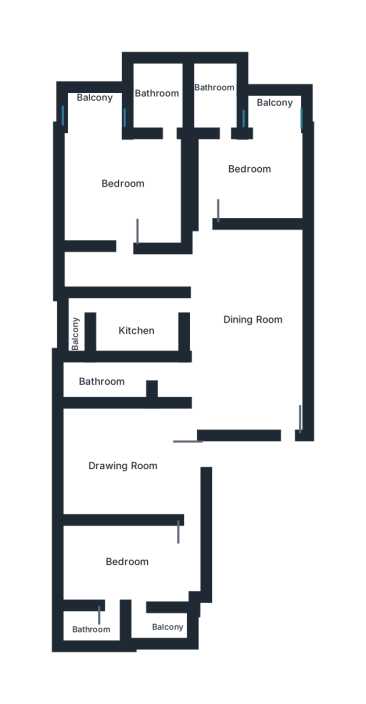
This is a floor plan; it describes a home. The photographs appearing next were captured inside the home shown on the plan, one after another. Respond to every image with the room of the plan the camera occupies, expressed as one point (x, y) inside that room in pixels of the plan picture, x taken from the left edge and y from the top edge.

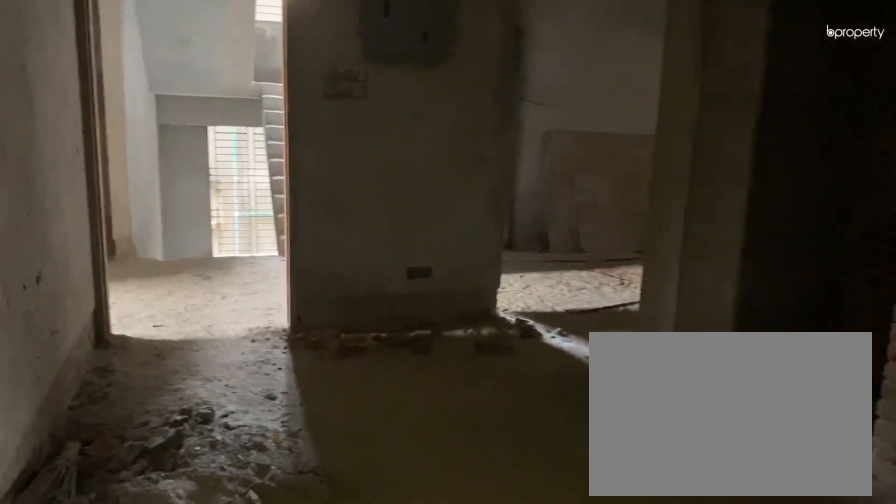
(252, 319)
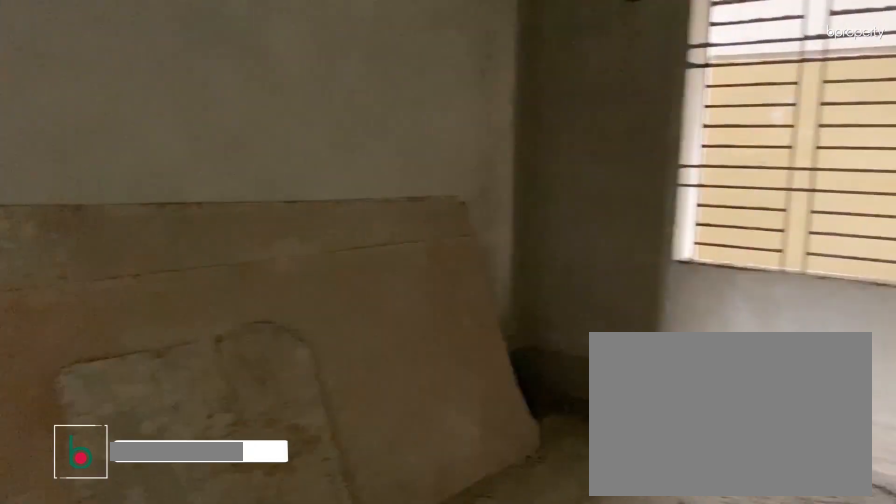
(118, 461)
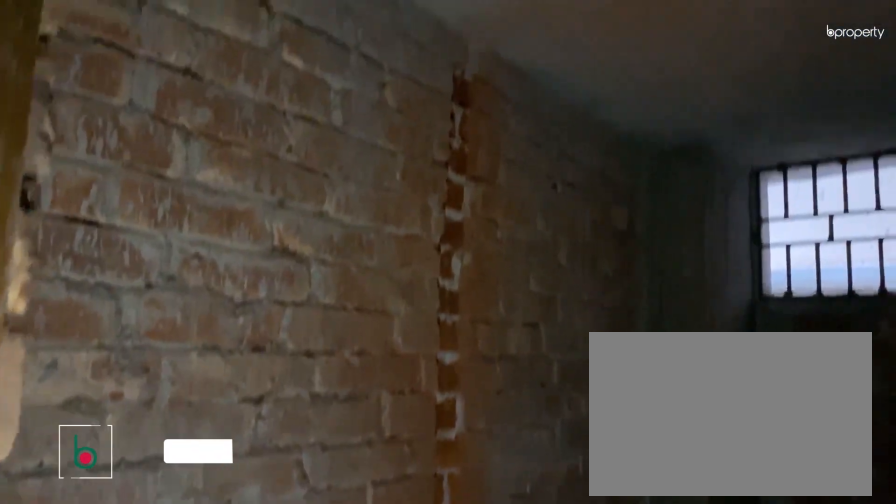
(104, 379)
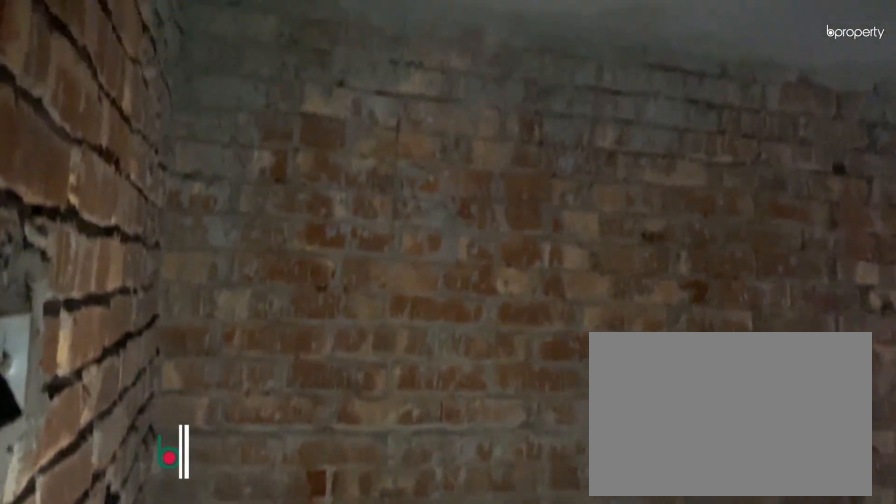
(141, 328)
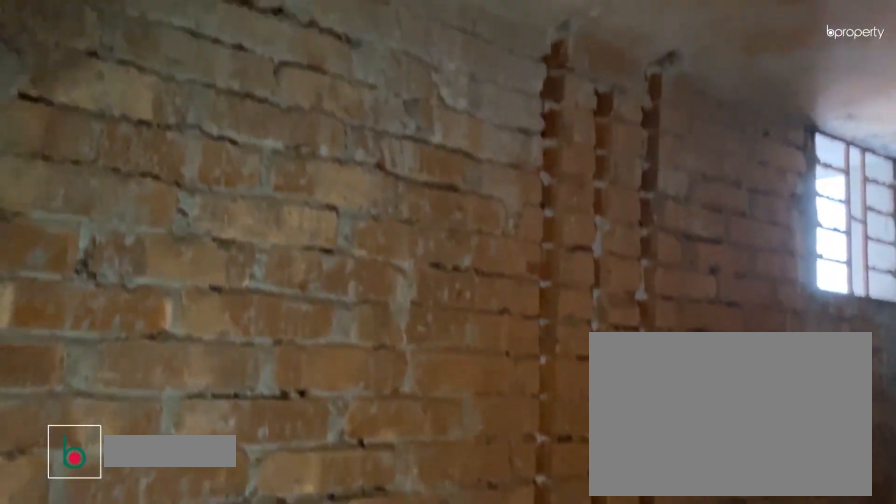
(154, 92)
